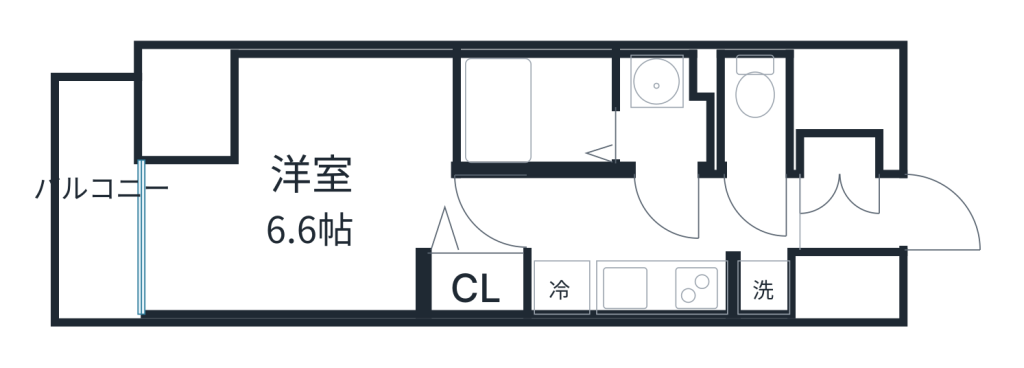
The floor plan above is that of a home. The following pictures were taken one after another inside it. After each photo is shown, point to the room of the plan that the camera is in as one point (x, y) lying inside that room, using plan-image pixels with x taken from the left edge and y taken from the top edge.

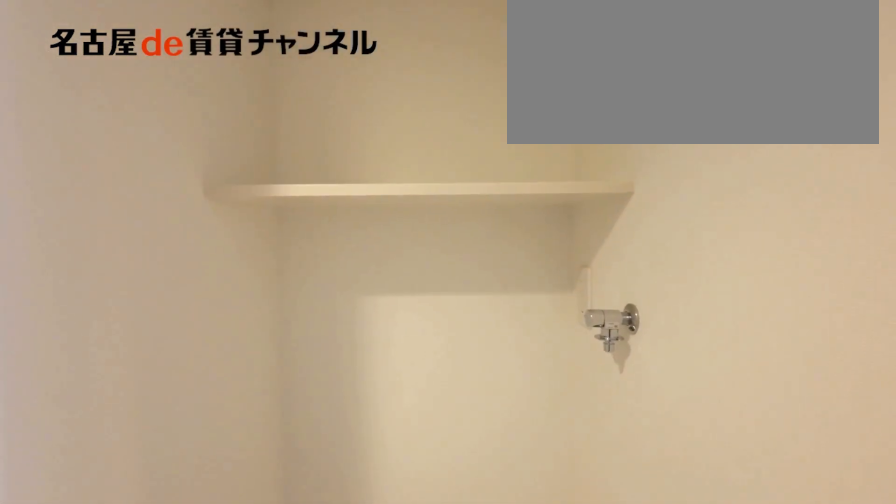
(760, 285)
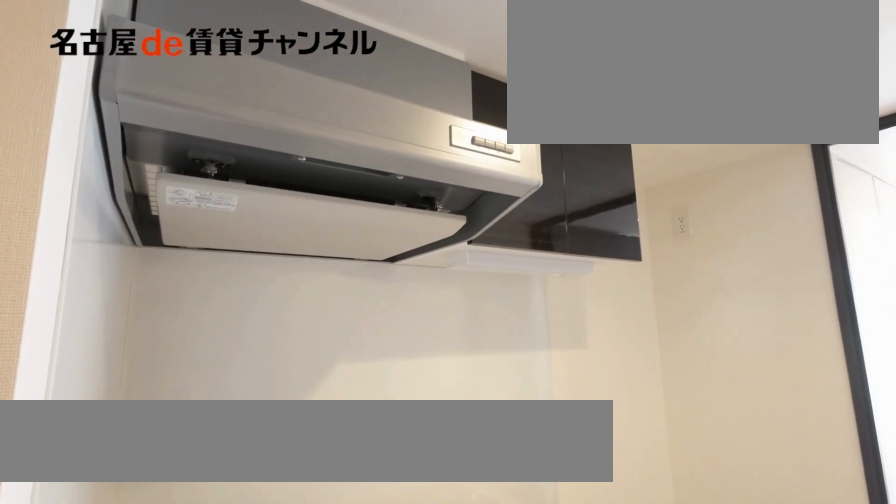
(629, 282)
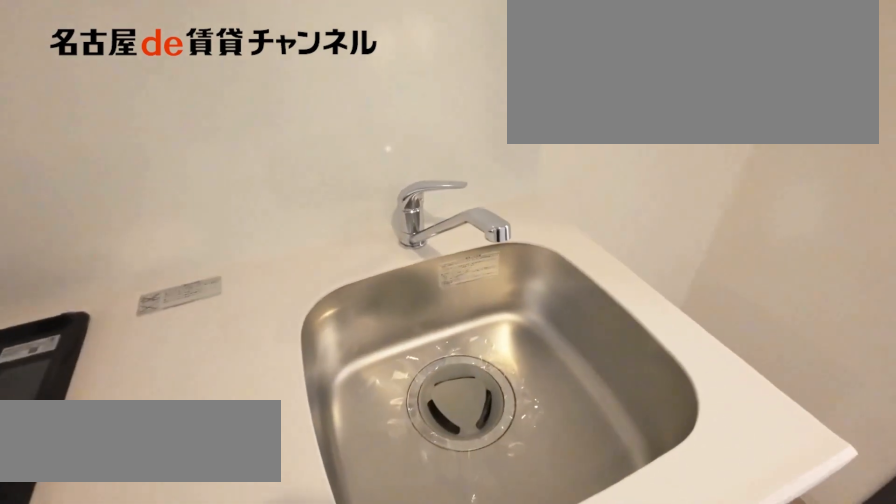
(629, 282)
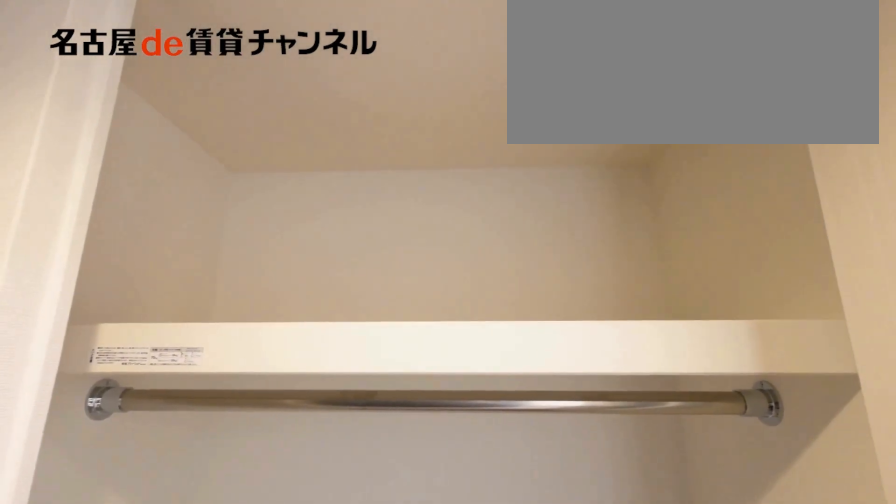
(473, 284)
